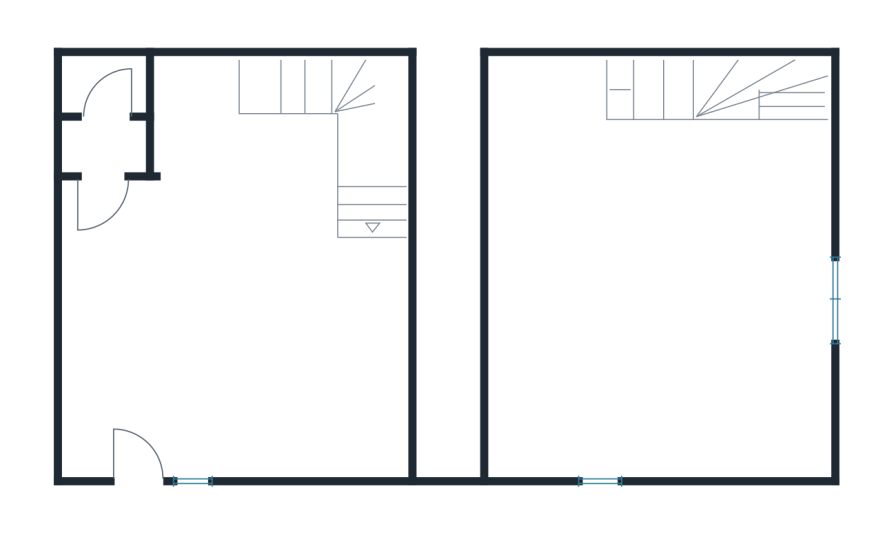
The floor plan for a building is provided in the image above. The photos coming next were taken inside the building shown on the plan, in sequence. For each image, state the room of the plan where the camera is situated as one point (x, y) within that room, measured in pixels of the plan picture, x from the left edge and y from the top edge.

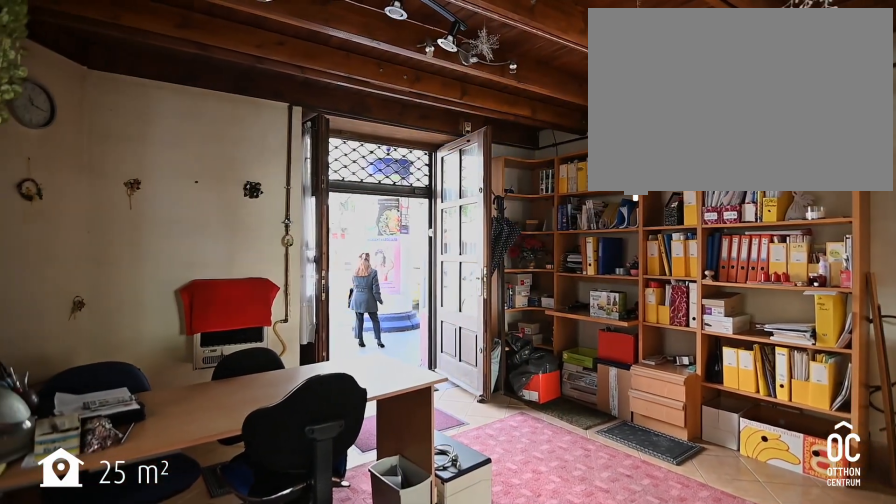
(235, 270)
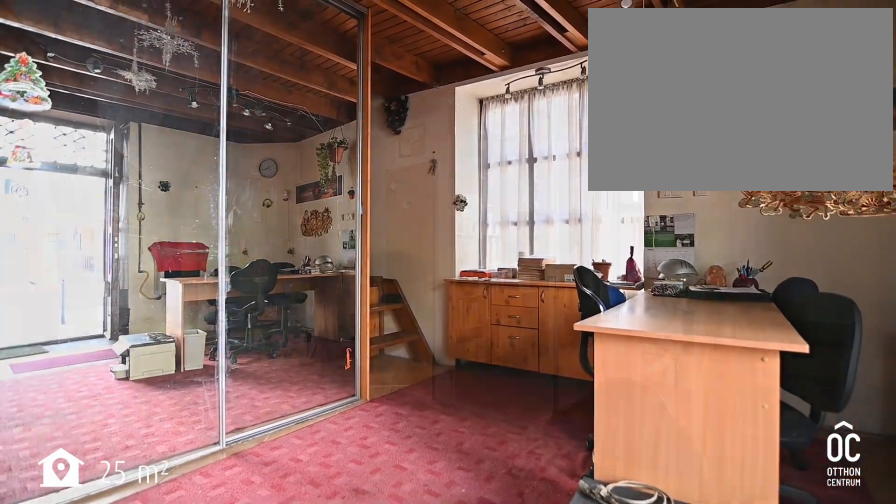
(235, 270)
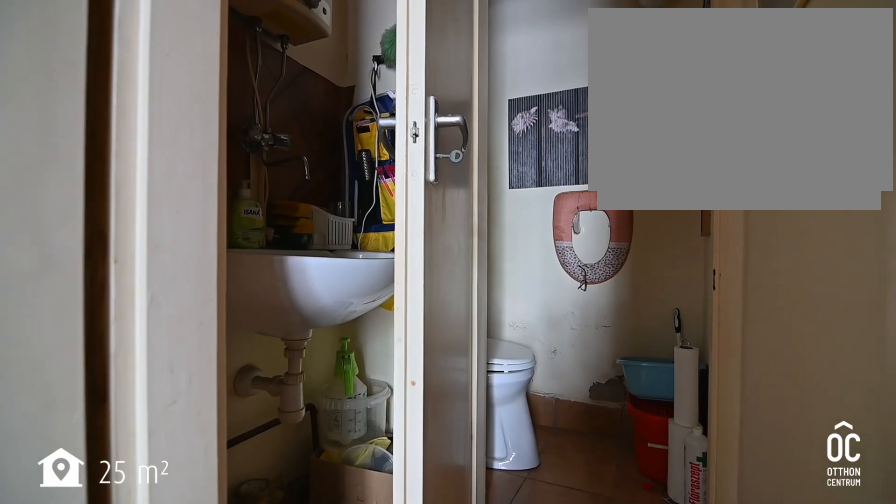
(100, 122)
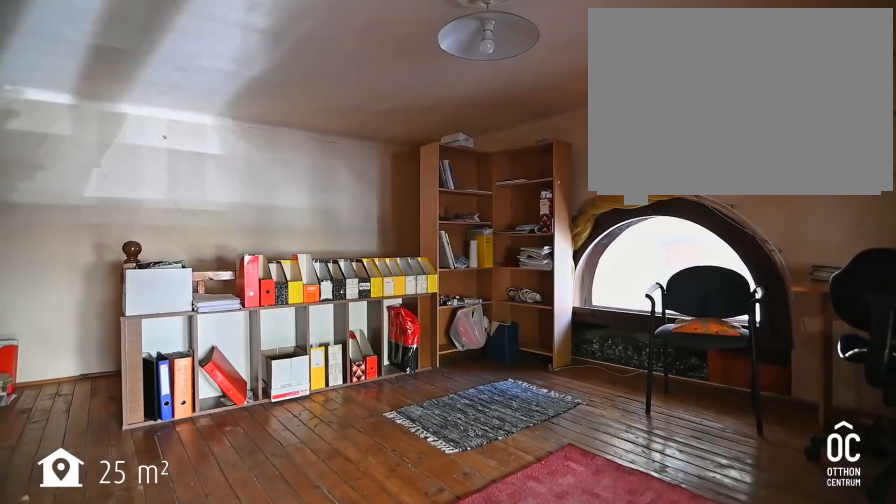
(646, 281)
